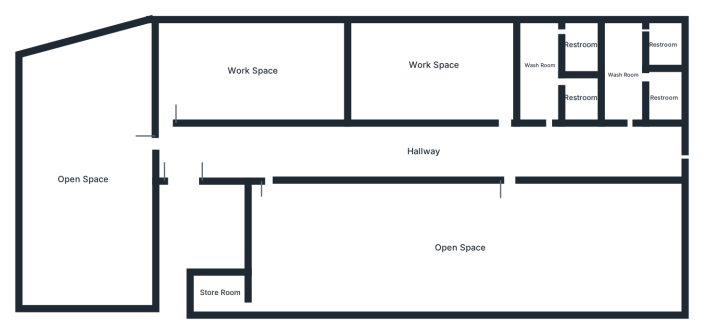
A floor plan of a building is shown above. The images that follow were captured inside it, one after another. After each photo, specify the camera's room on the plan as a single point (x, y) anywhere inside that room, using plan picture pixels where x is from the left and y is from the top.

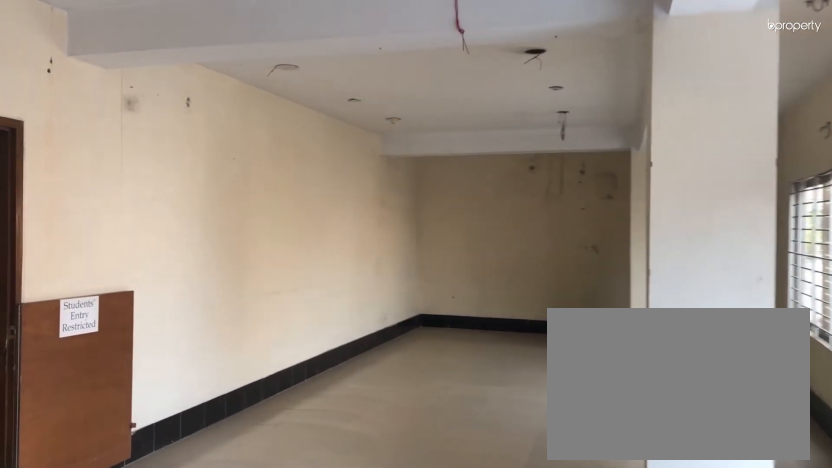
(459, 249)
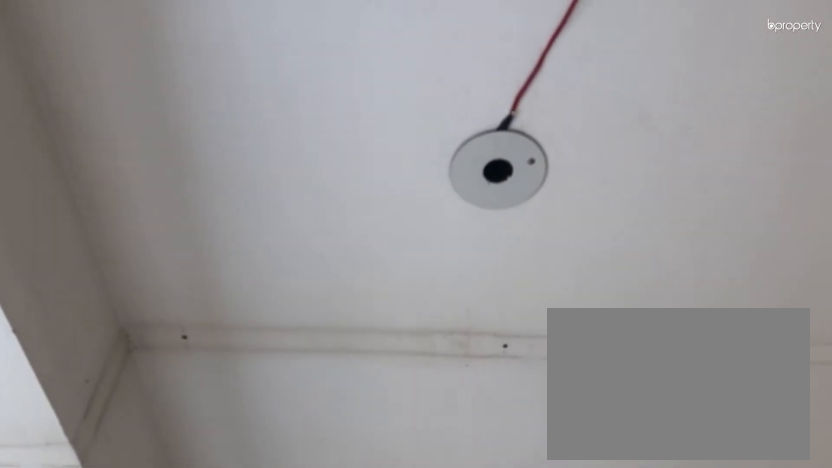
(459, 249)
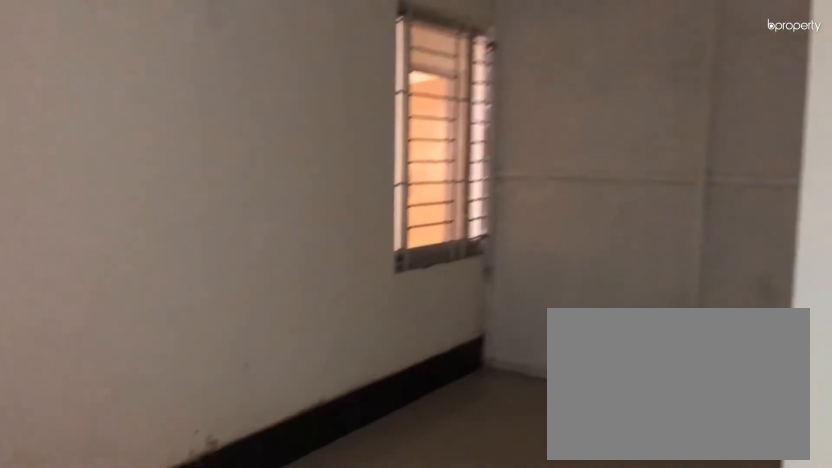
(430, 64)
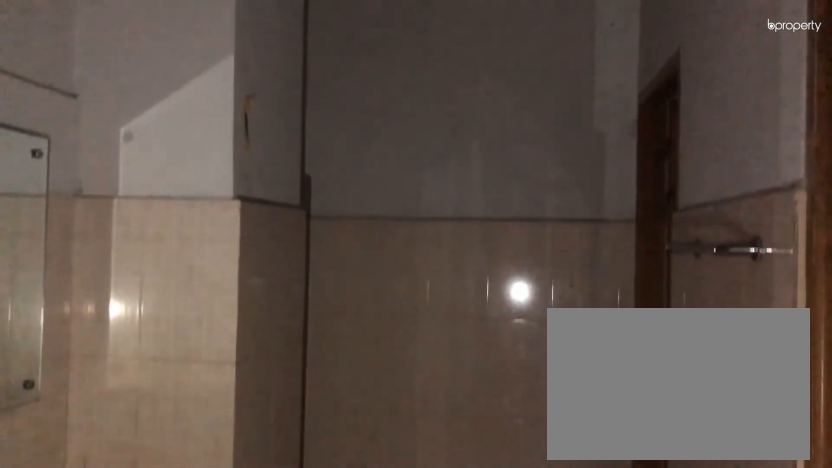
(540, 64)
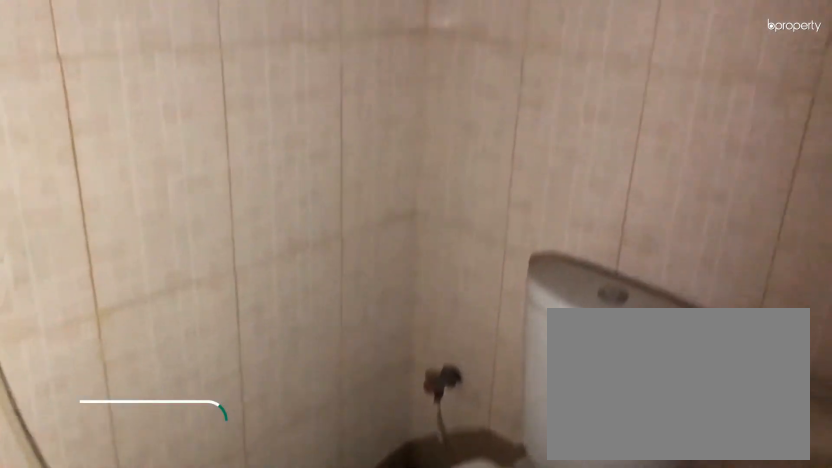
(580, 41)
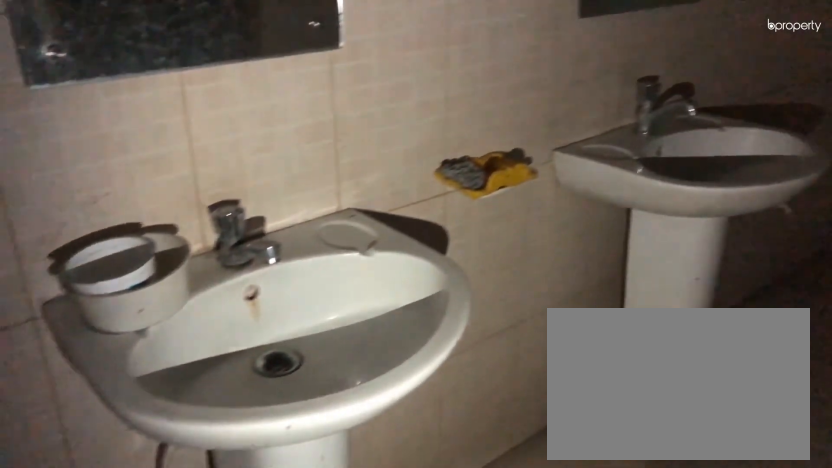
(624, 73)
